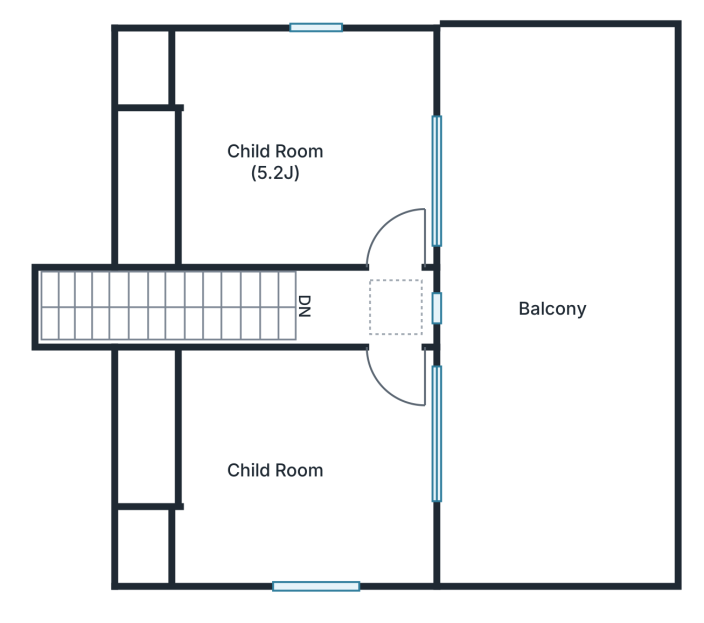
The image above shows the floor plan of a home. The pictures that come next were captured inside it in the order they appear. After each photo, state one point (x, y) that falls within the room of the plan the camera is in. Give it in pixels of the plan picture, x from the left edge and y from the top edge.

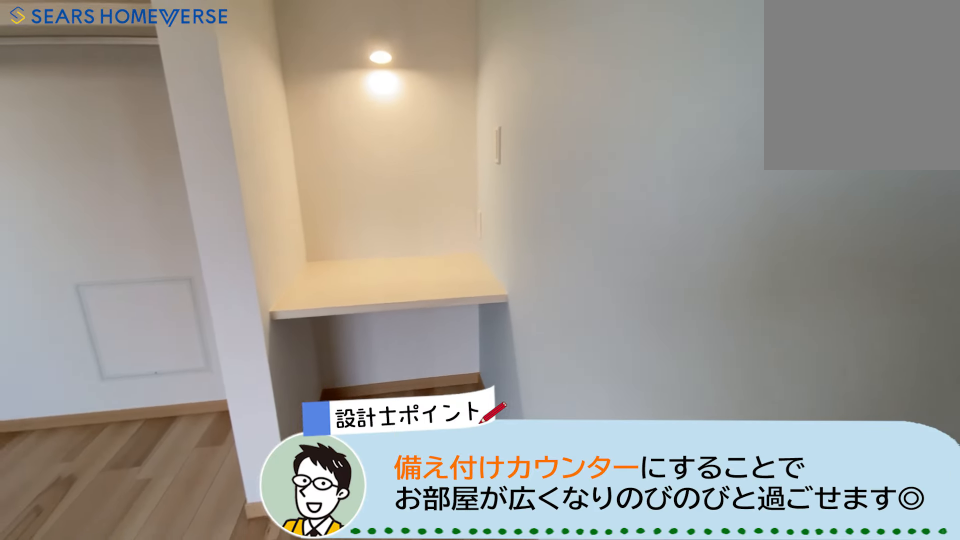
(291, 159)
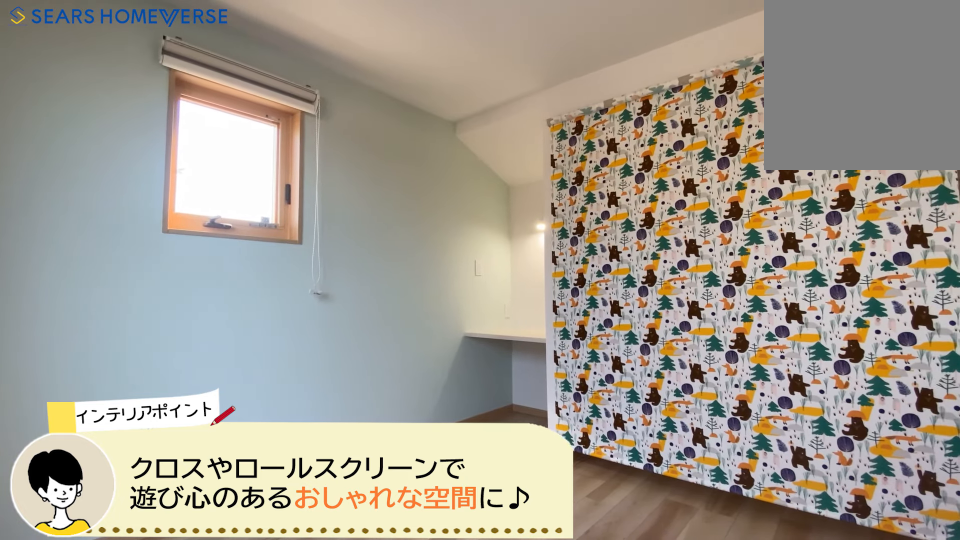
(298, 448)
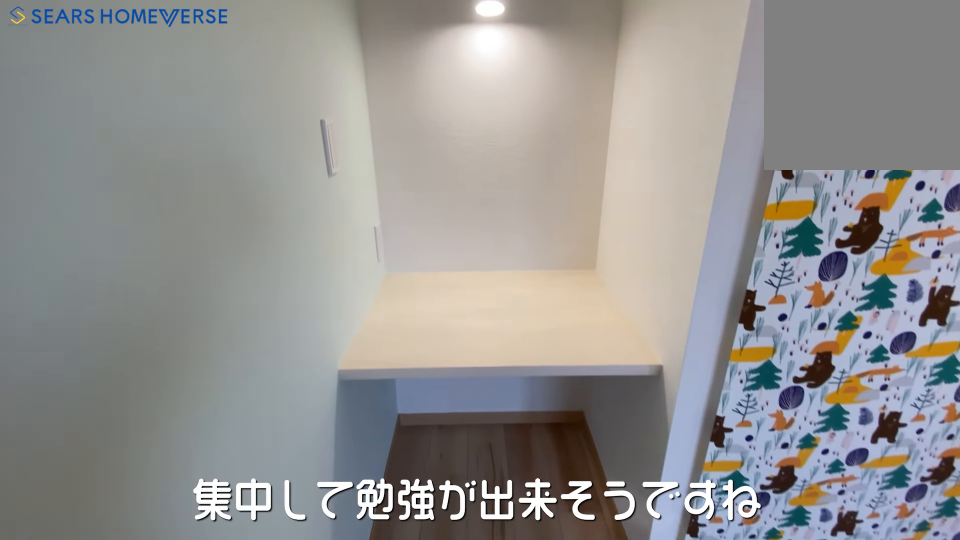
(309, 449)
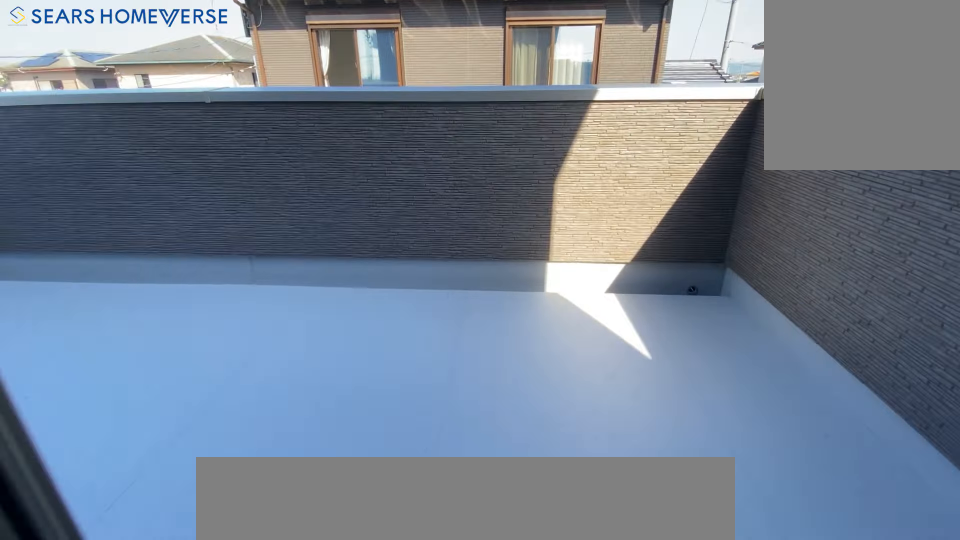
(554, 311)
